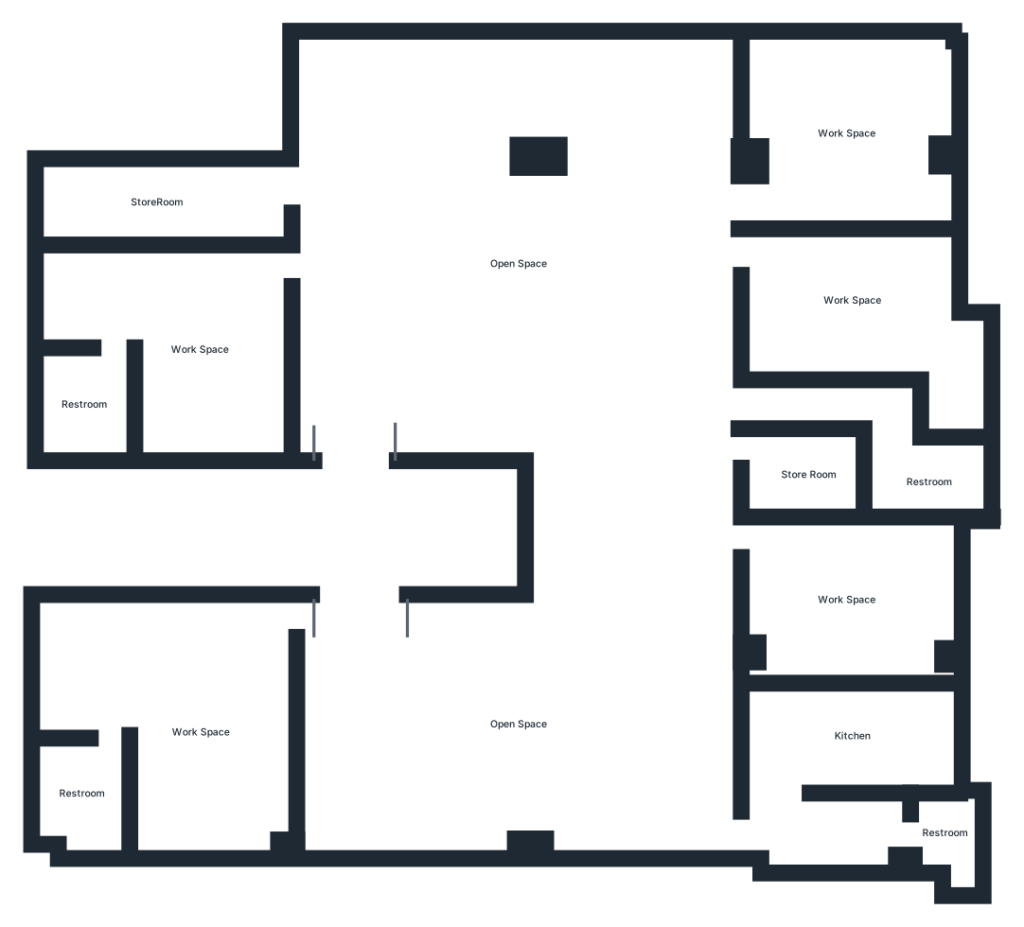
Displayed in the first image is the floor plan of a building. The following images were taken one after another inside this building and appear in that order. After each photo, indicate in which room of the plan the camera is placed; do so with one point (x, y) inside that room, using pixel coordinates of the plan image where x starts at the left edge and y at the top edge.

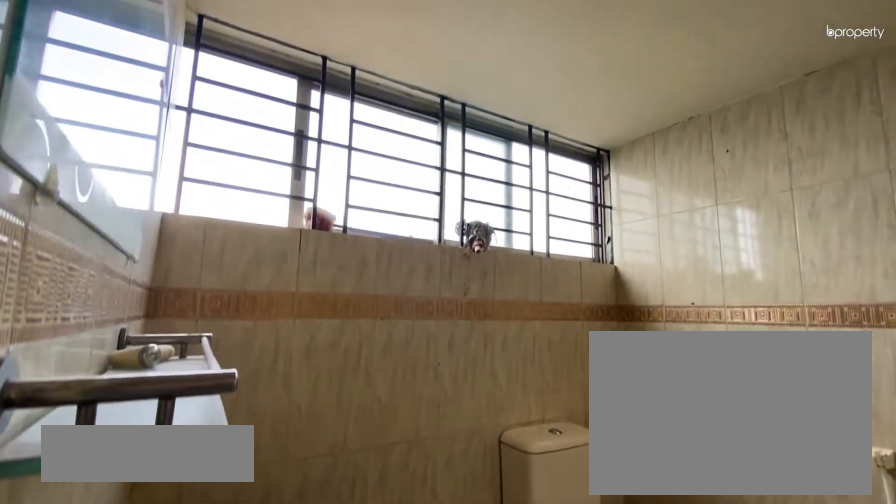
(926, 484)
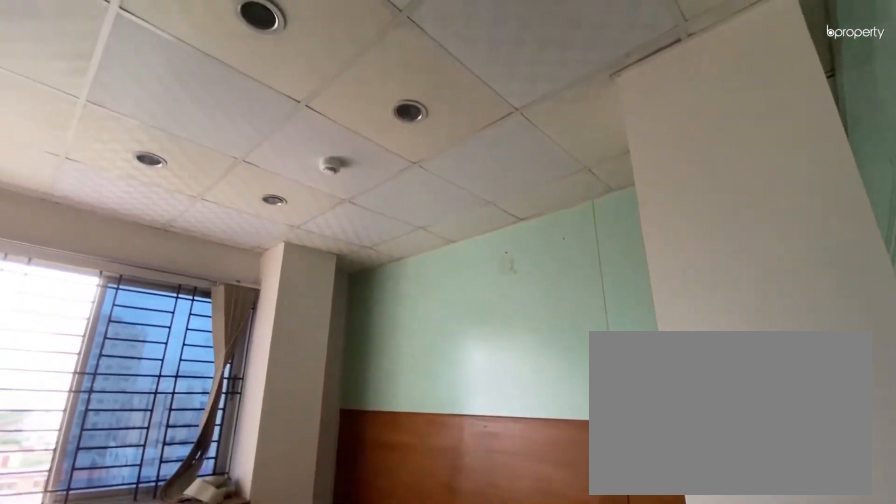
(844, 598)
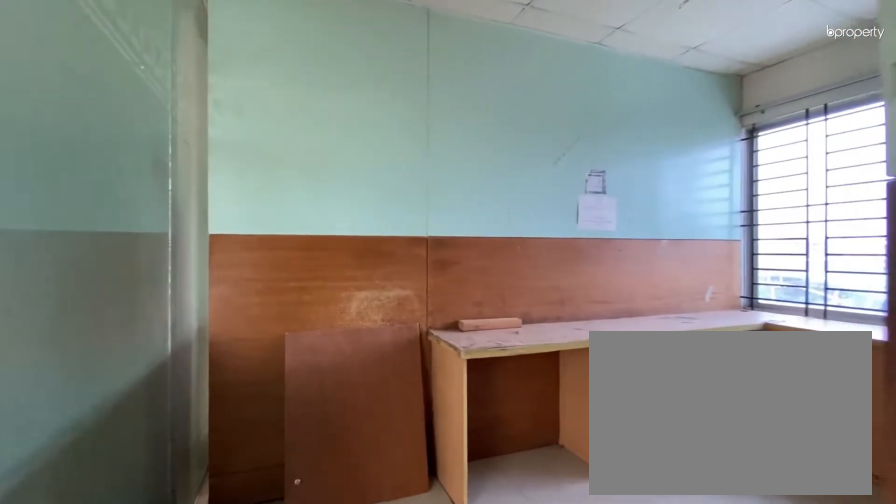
(848, 739)
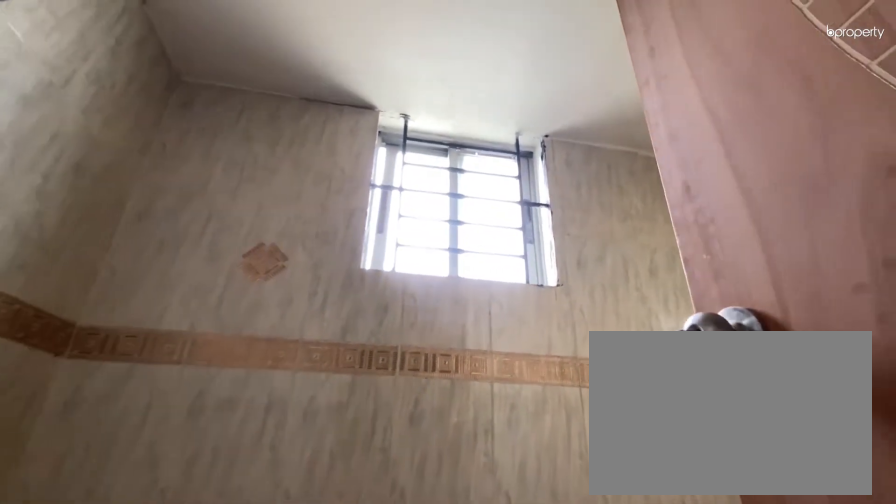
(945, 831)
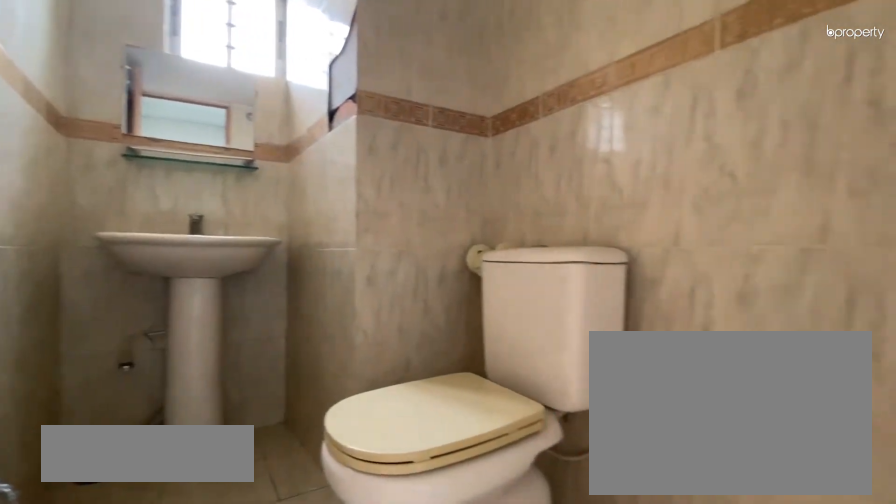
(82, 791)
